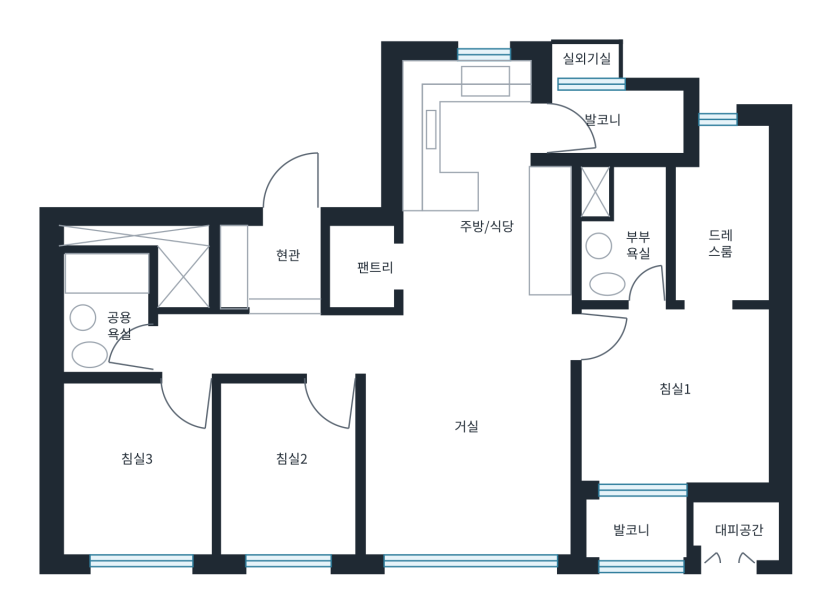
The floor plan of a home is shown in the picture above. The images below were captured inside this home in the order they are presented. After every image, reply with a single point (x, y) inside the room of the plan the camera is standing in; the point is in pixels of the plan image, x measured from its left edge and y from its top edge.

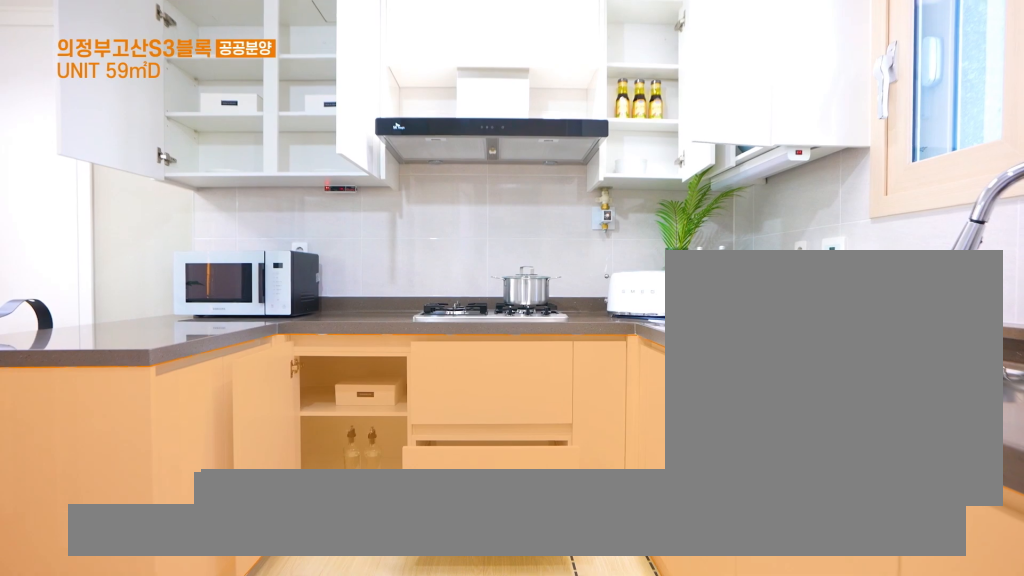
(487, 213)
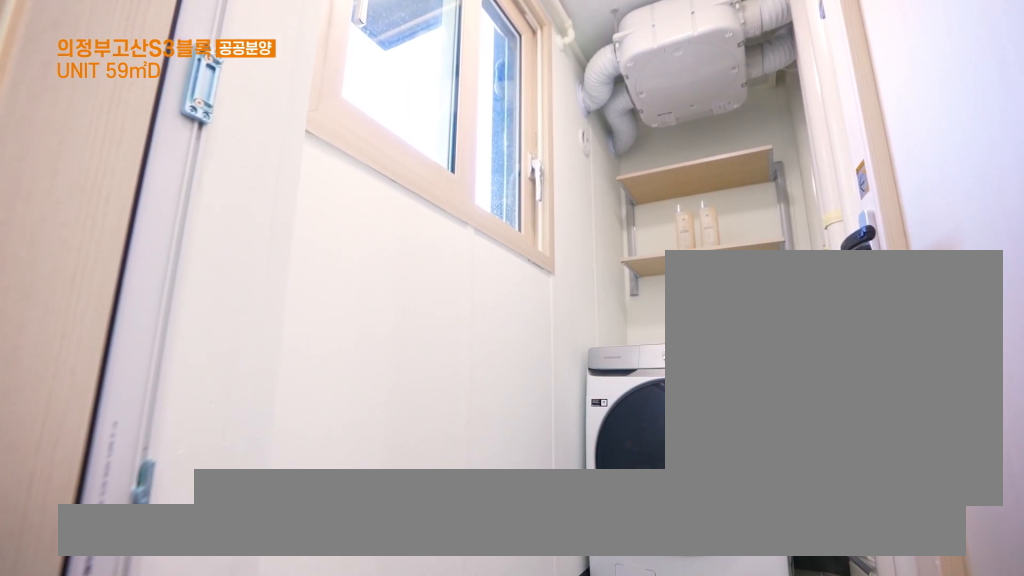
(604, 104)
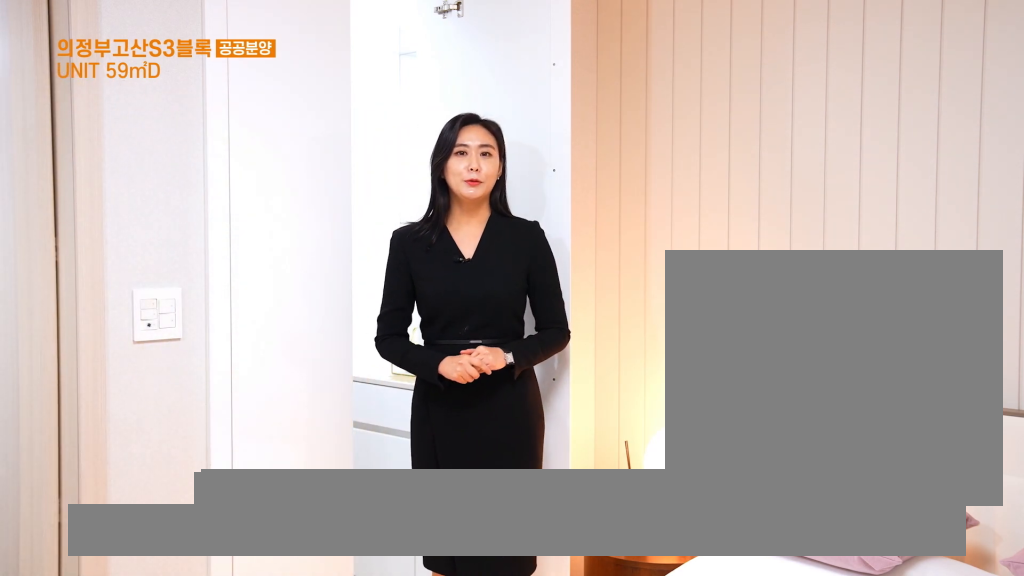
(674, 375)
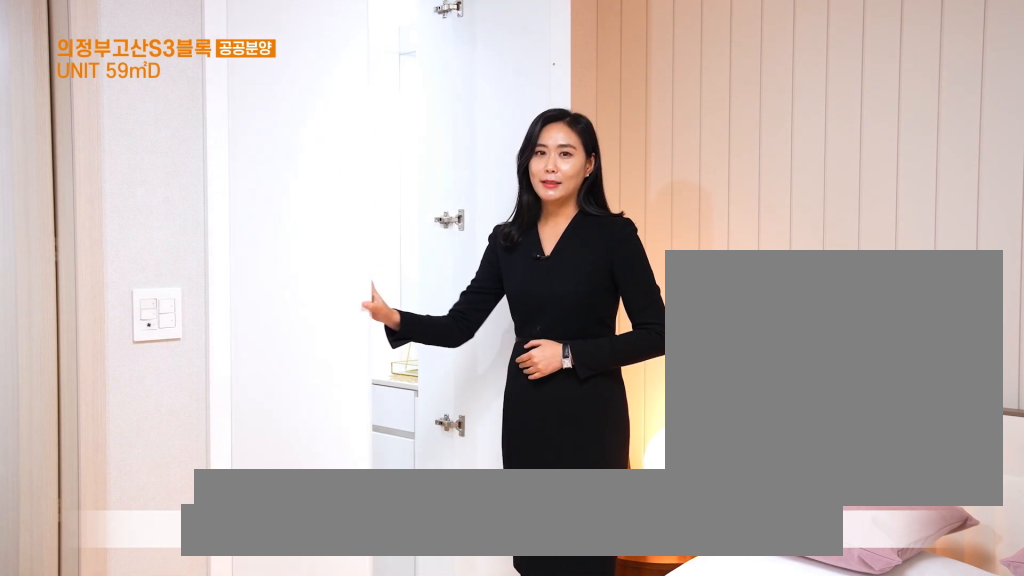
(674, 375)
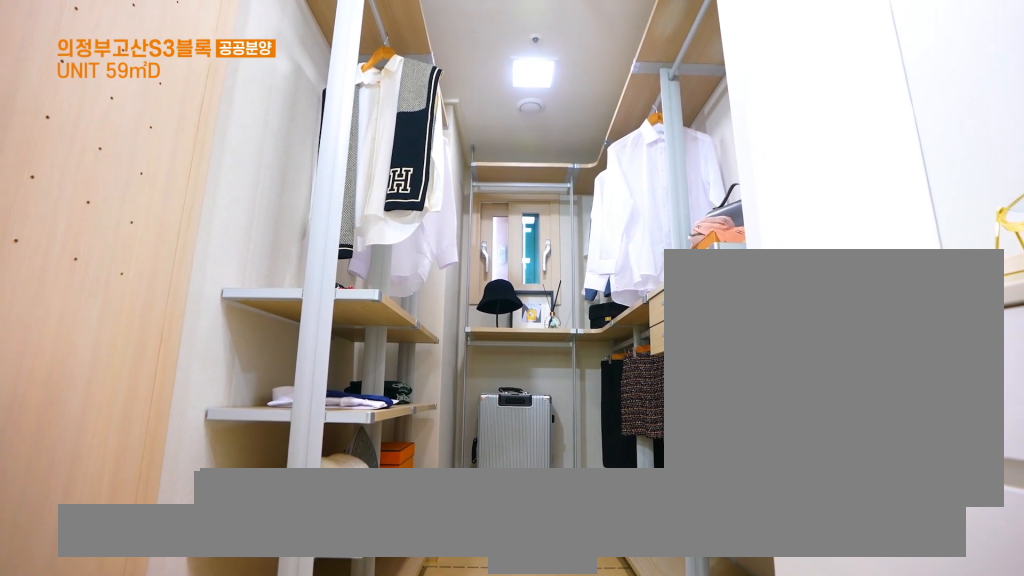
(721, 216)
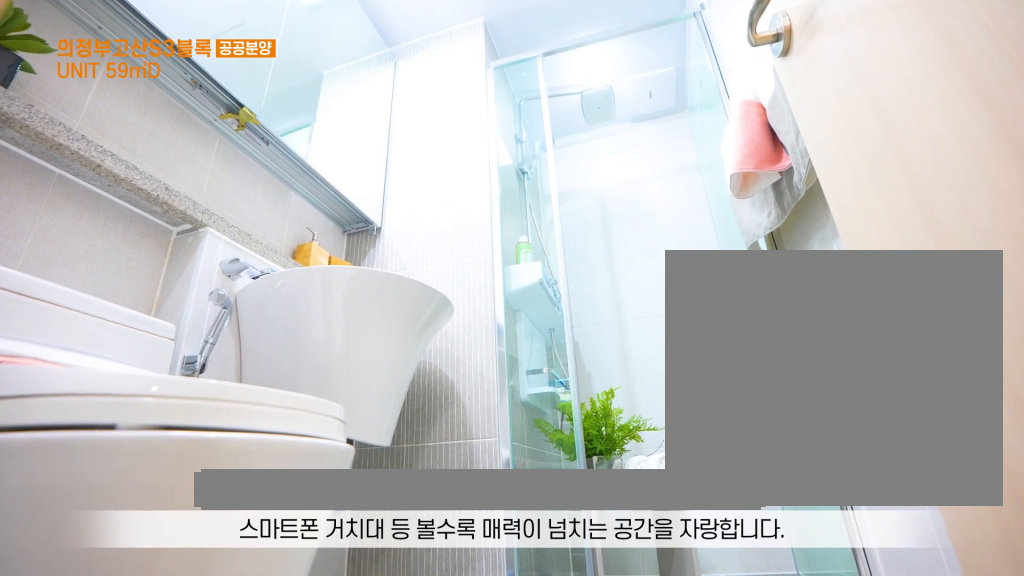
(638, 227)
